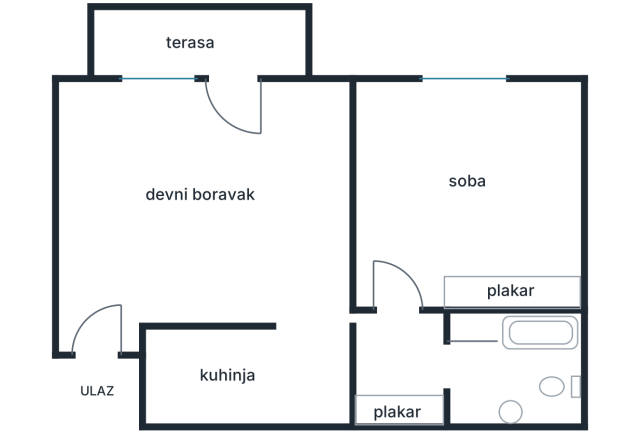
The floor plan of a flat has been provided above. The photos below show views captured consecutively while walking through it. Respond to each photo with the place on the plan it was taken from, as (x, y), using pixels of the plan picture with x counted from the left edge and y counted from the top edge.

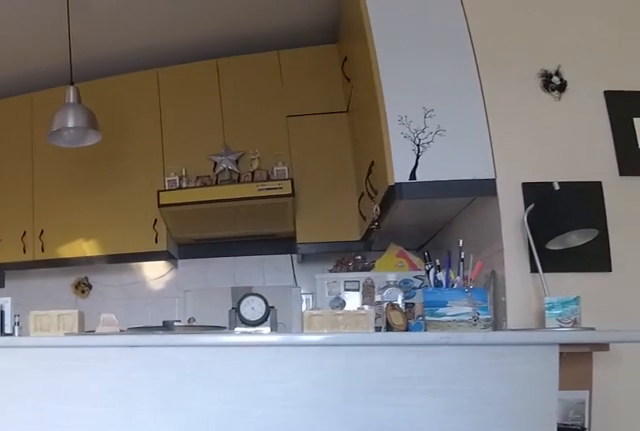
(188, 180)
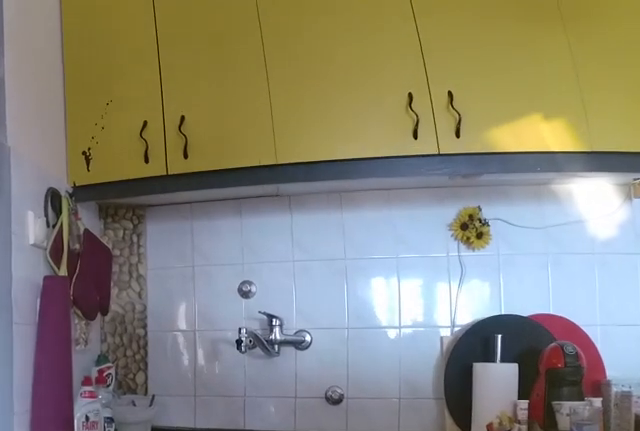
(286, 299)
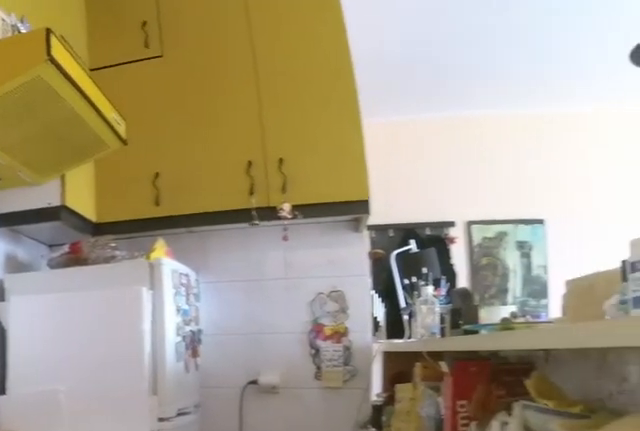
(316, 360)
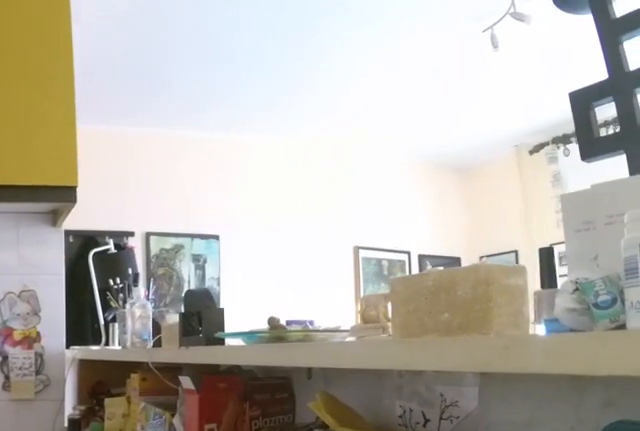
(275, 374)
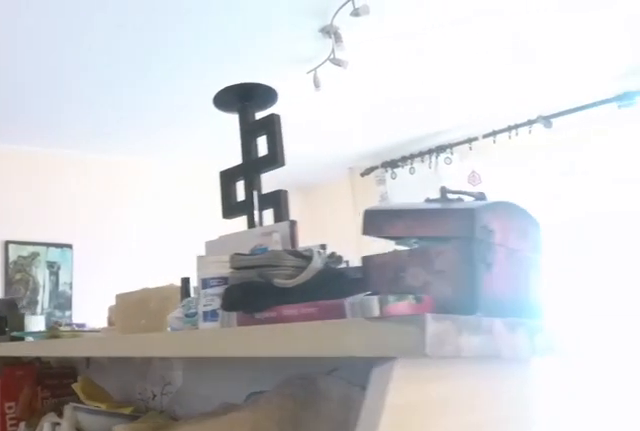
(296, 361)
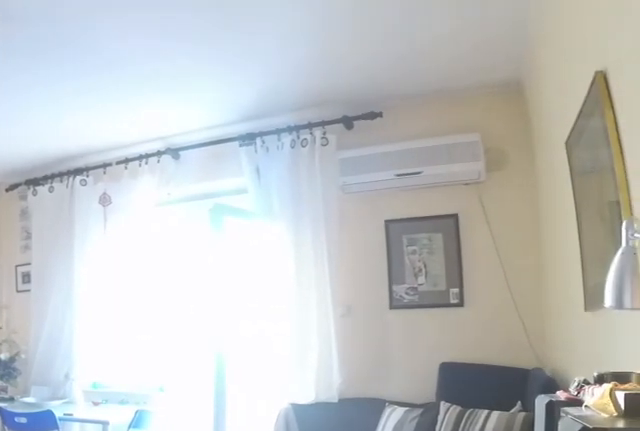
(310, 354)
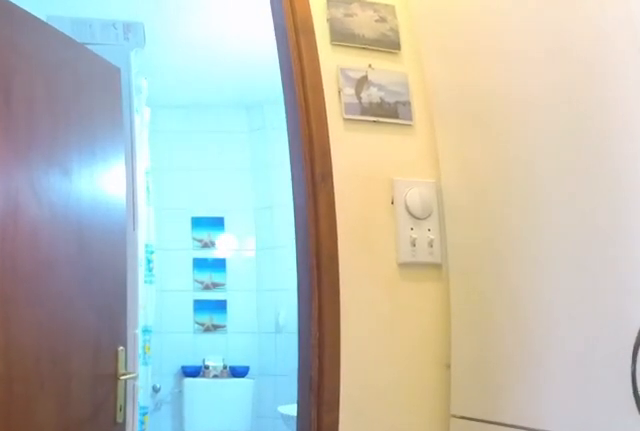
(342, 344)
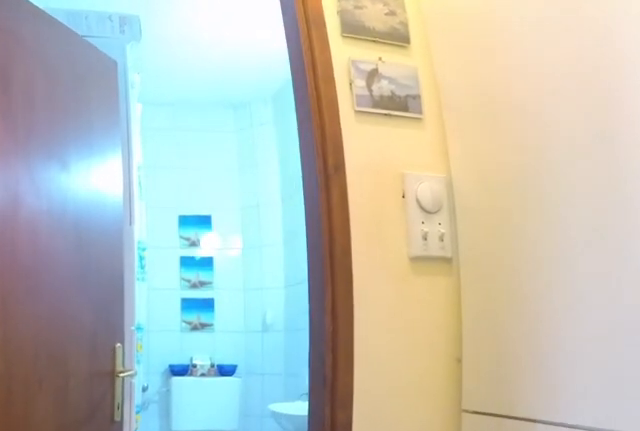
(349, 346)
